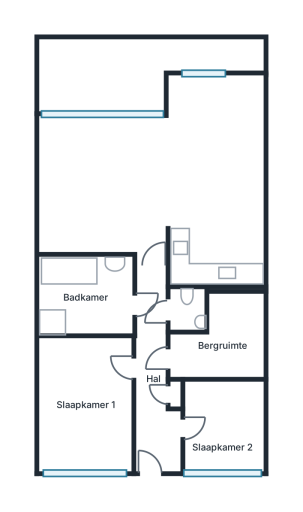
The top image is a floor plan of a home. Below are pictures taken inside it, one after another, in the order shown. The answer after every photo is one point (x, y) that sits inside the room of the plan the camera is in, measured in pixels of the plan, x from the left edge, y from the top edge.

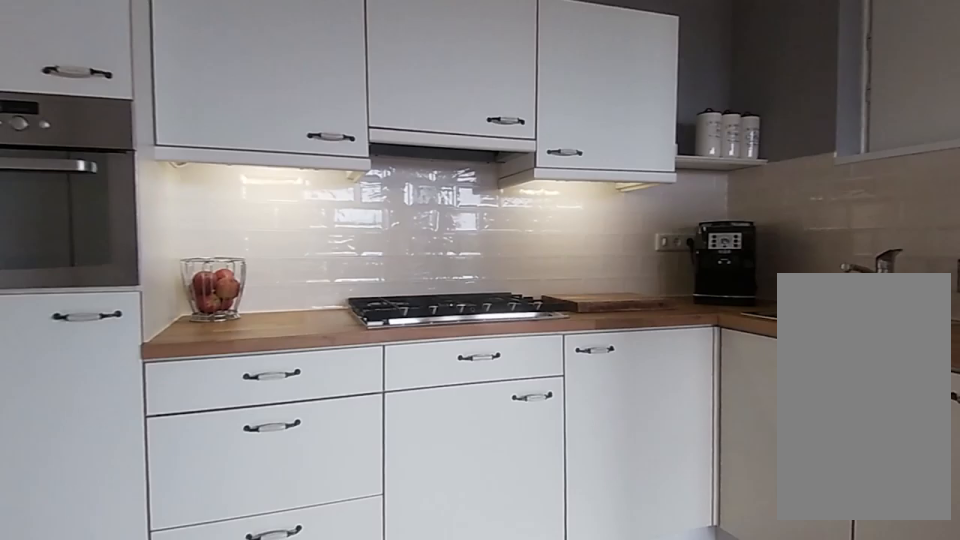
(215, 256)
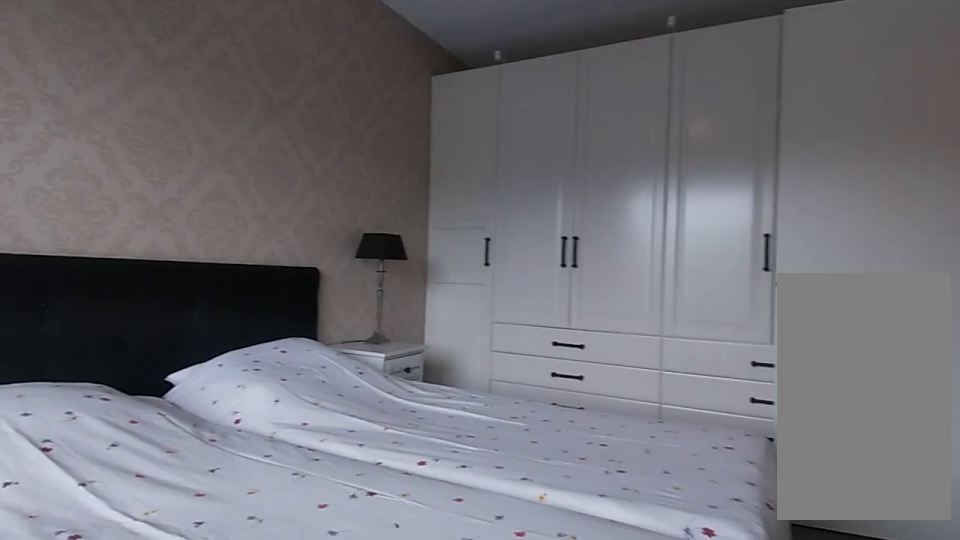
(87, 403)
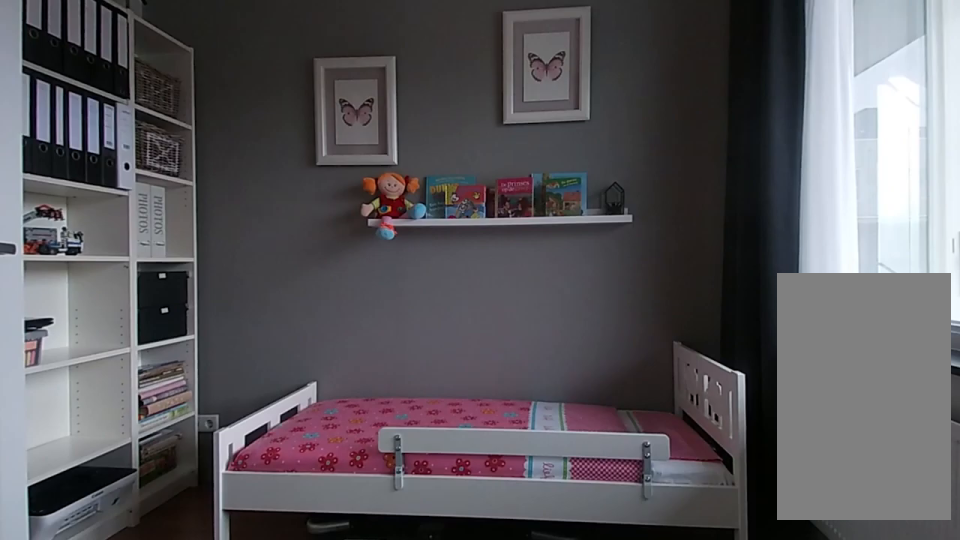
(222, 424)
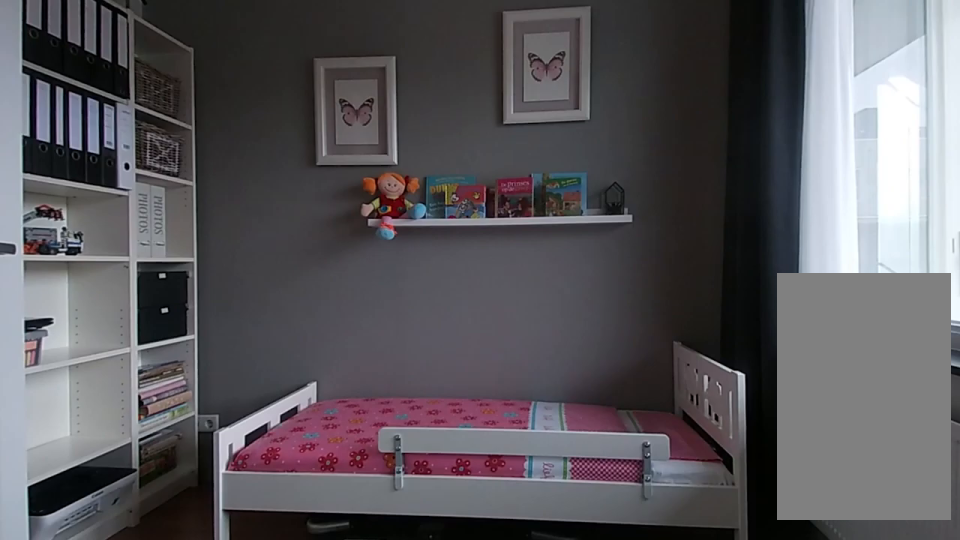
(222, 424)
